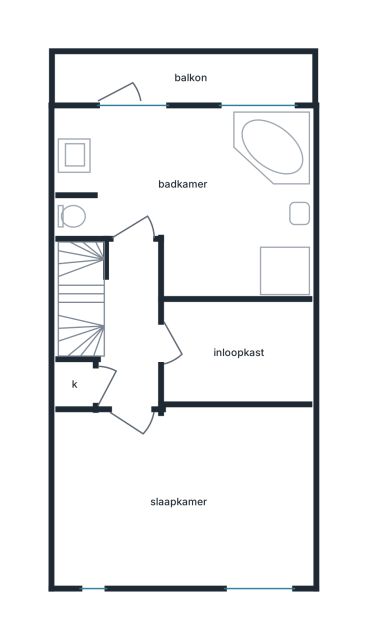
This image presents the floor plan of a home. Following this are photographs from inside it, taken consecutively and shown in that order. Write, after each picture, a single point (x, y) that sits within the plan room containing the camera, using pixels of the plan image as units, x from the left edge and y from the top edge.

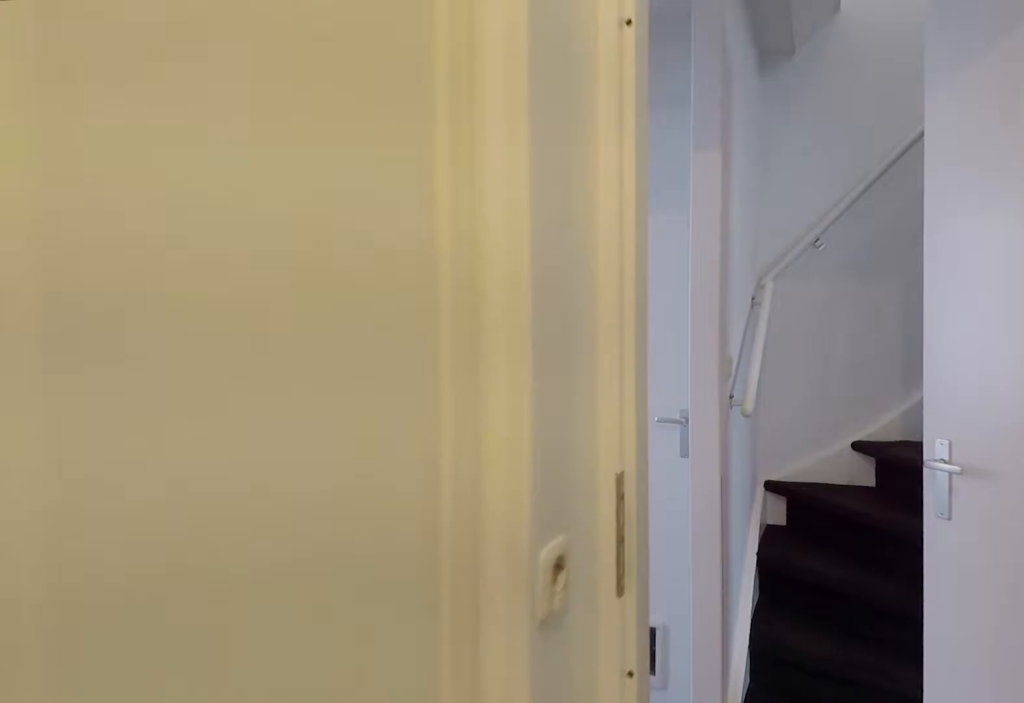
(236, 352)
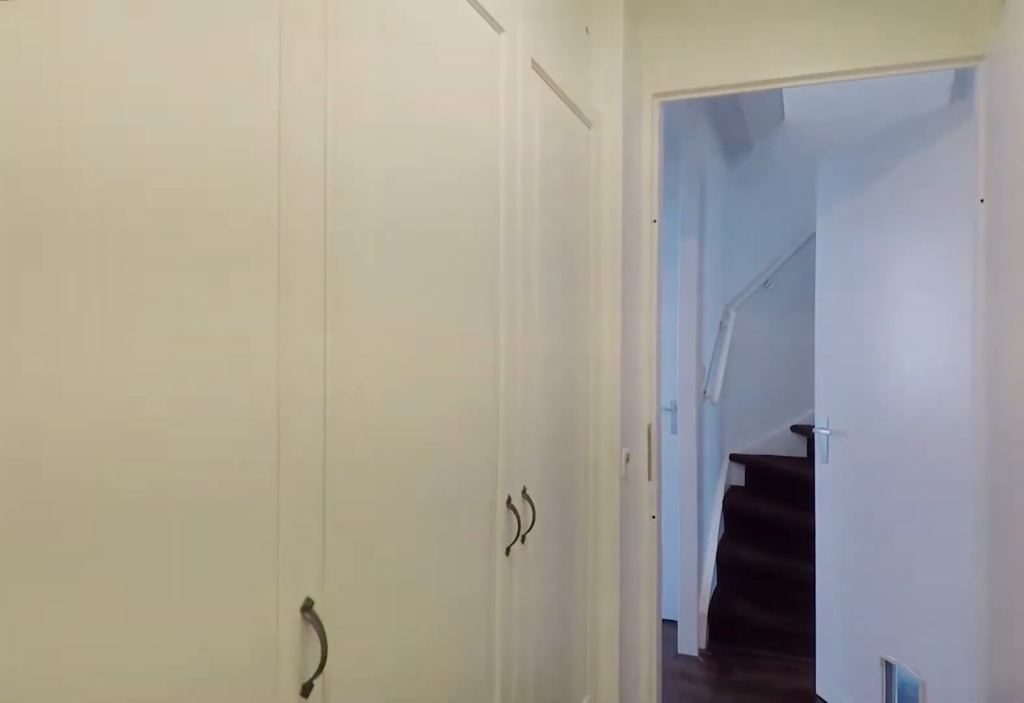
(236, 352)
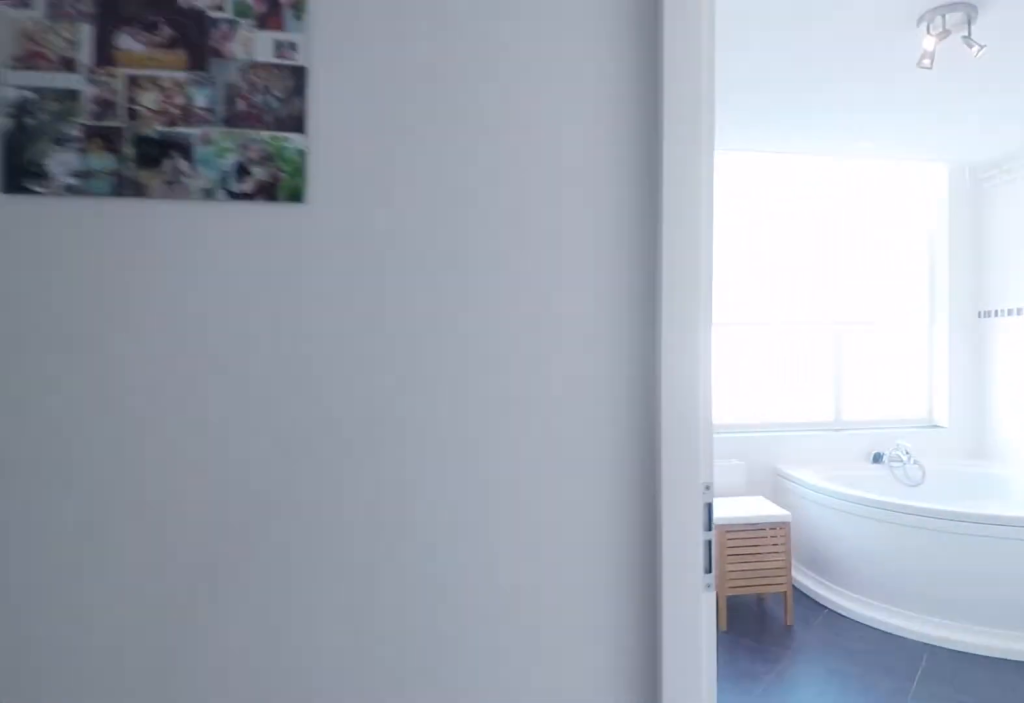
(131, 328)
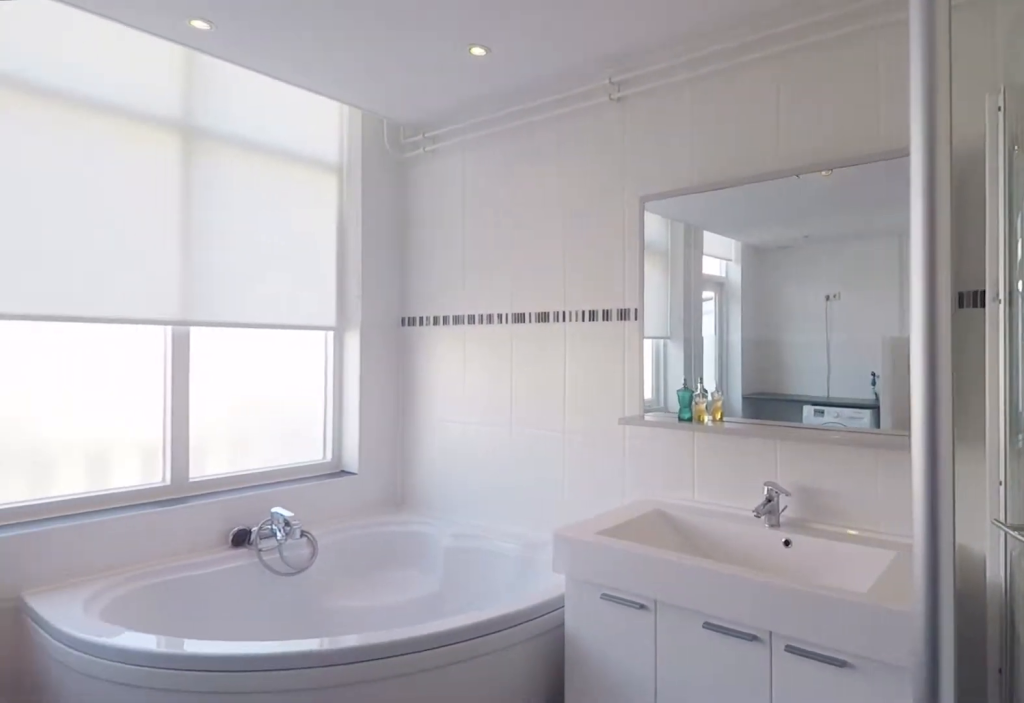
(195, 194)
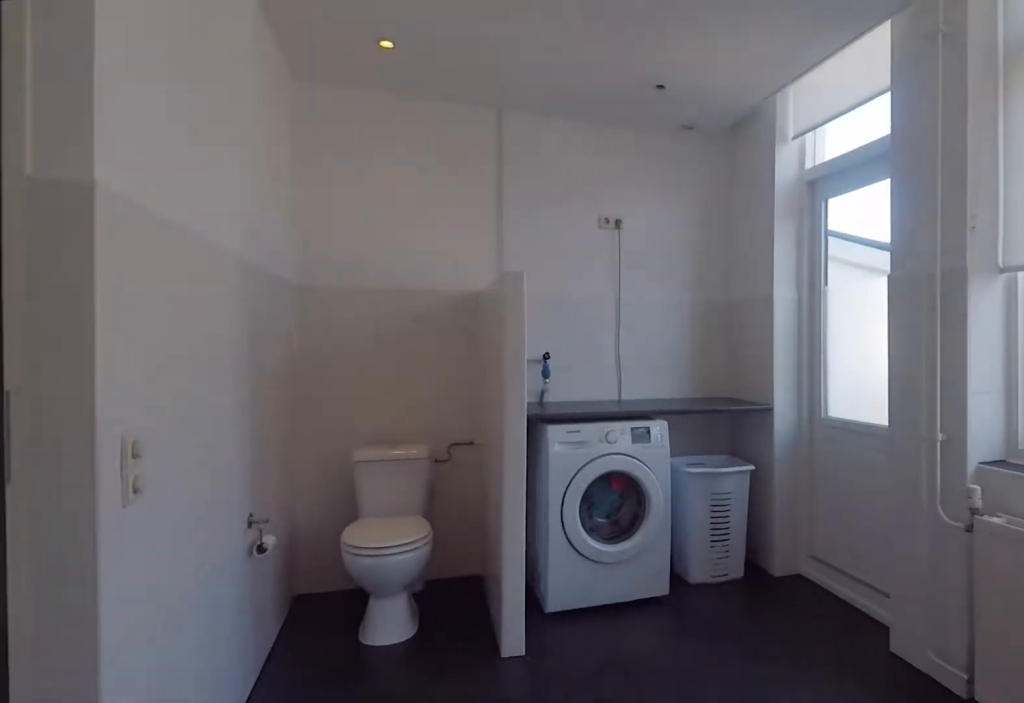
(195, 194)
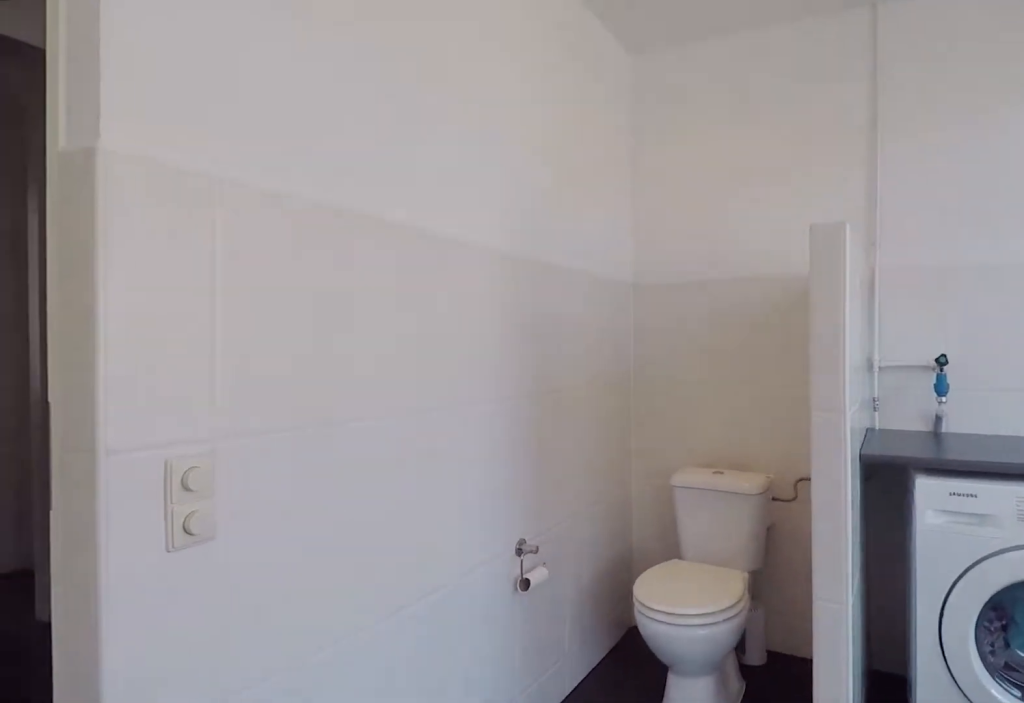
(195, 194)
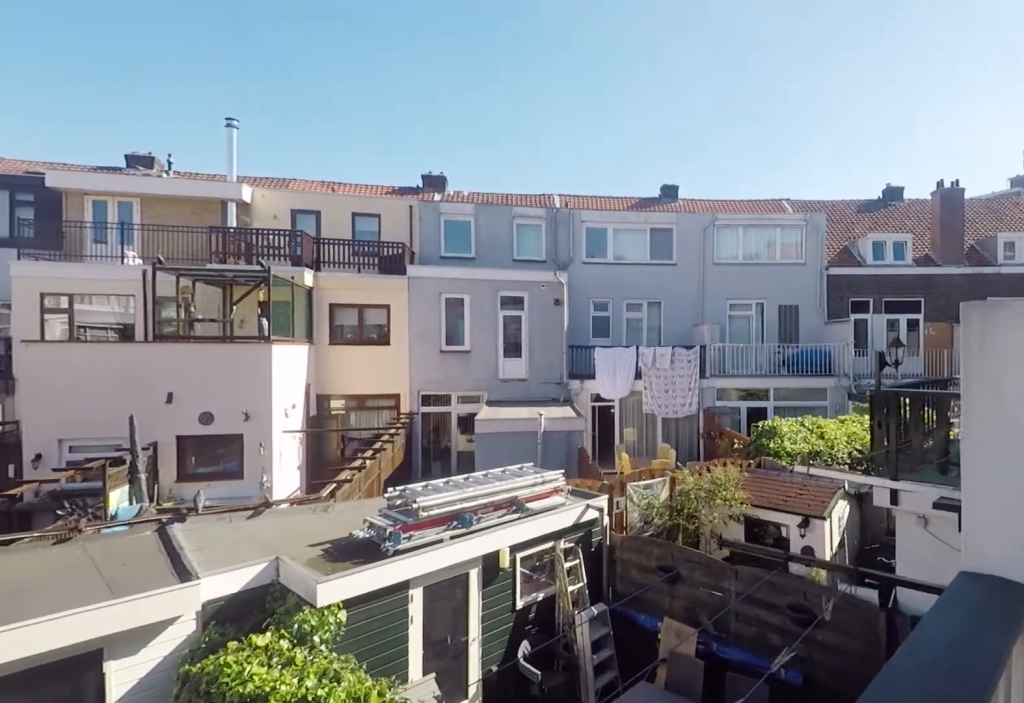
(183, 75)
